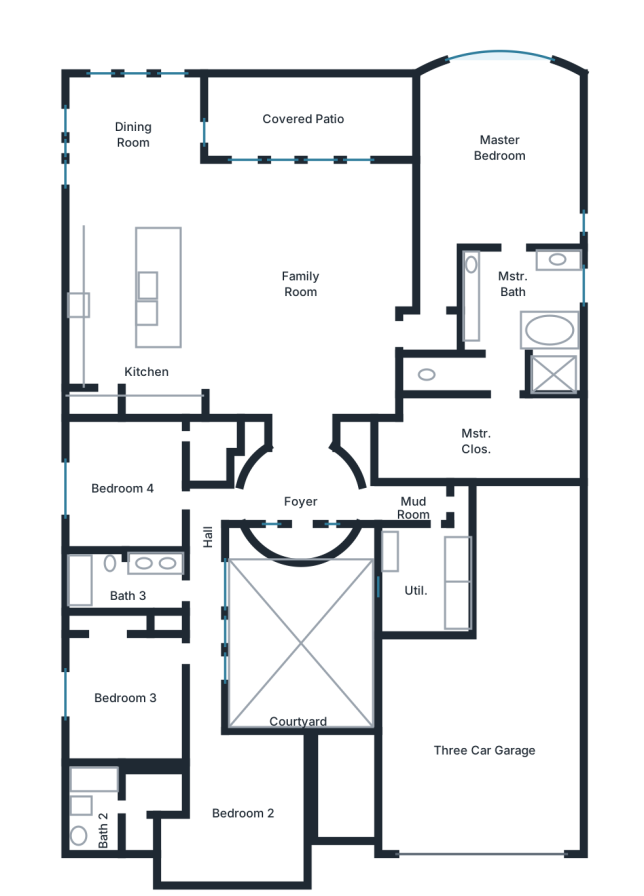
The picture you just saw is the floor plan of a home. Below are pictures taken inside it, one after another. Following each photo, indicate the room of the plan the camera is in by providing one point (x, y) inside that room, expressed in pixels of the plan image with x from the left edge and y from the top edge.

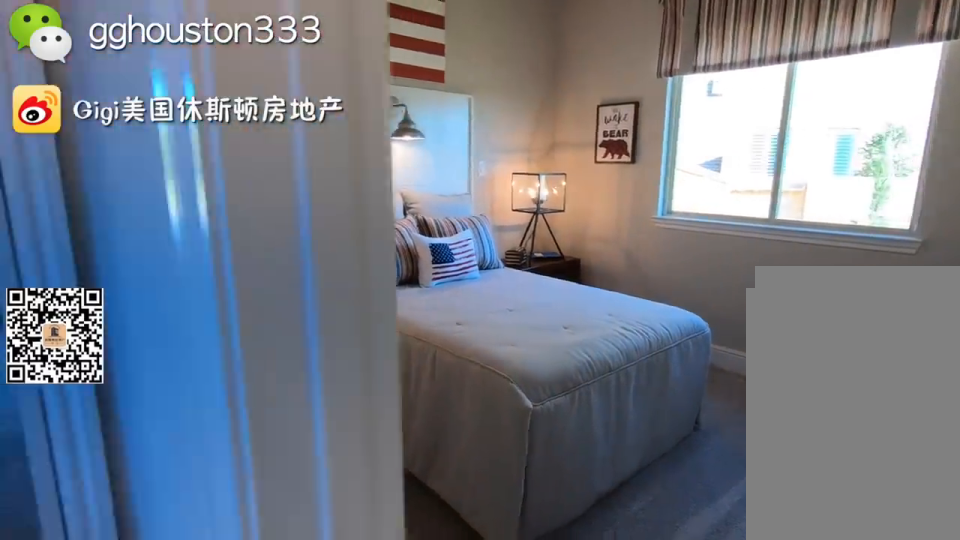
(121, 696)
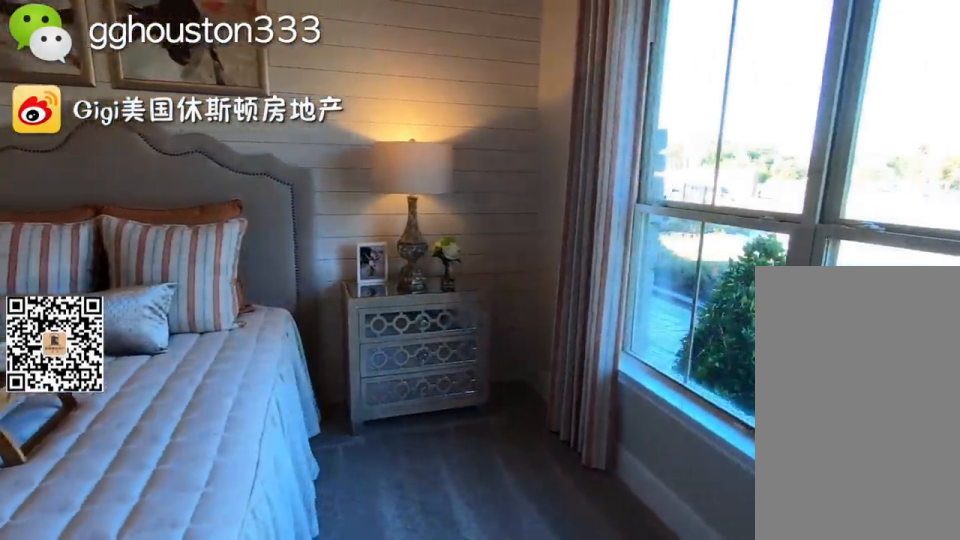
(236, 811)
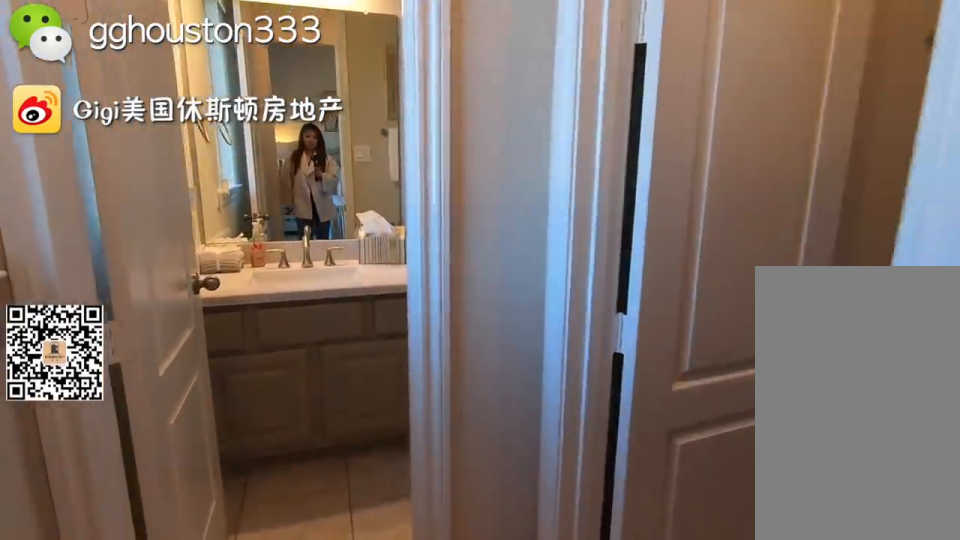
(97, 815)
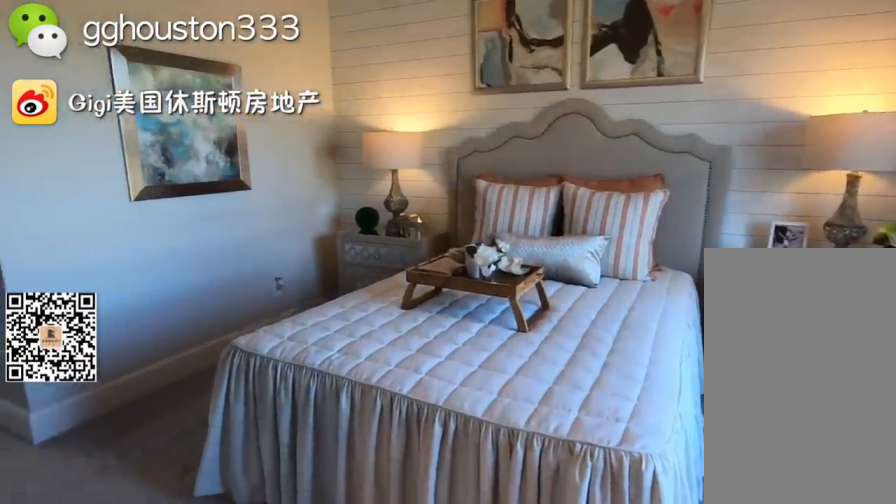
(236, 808)
